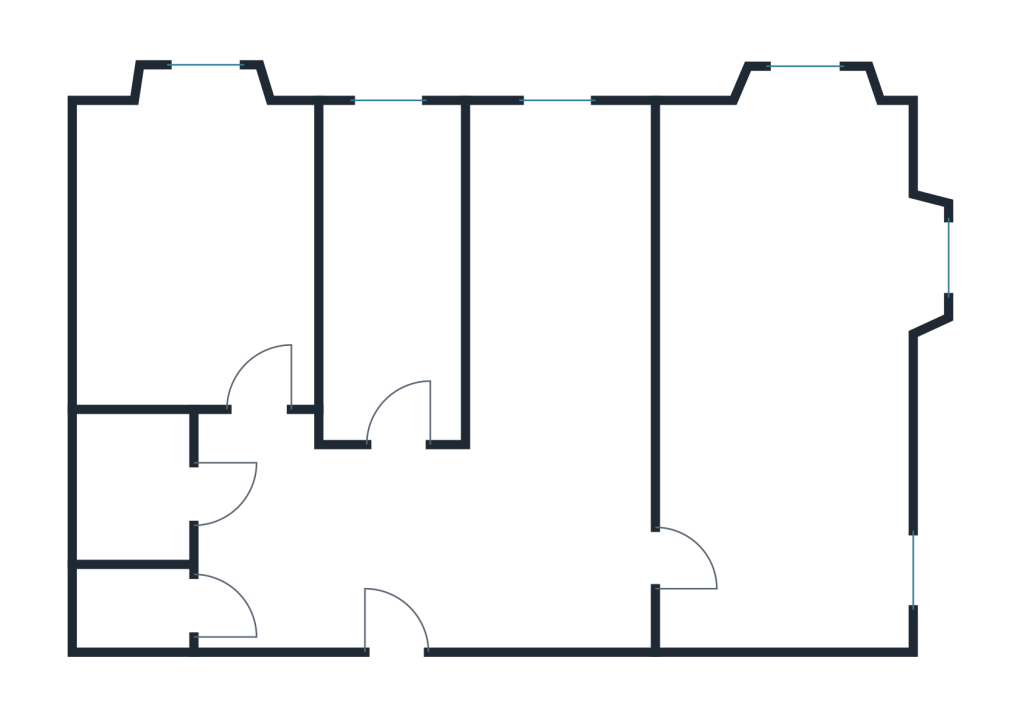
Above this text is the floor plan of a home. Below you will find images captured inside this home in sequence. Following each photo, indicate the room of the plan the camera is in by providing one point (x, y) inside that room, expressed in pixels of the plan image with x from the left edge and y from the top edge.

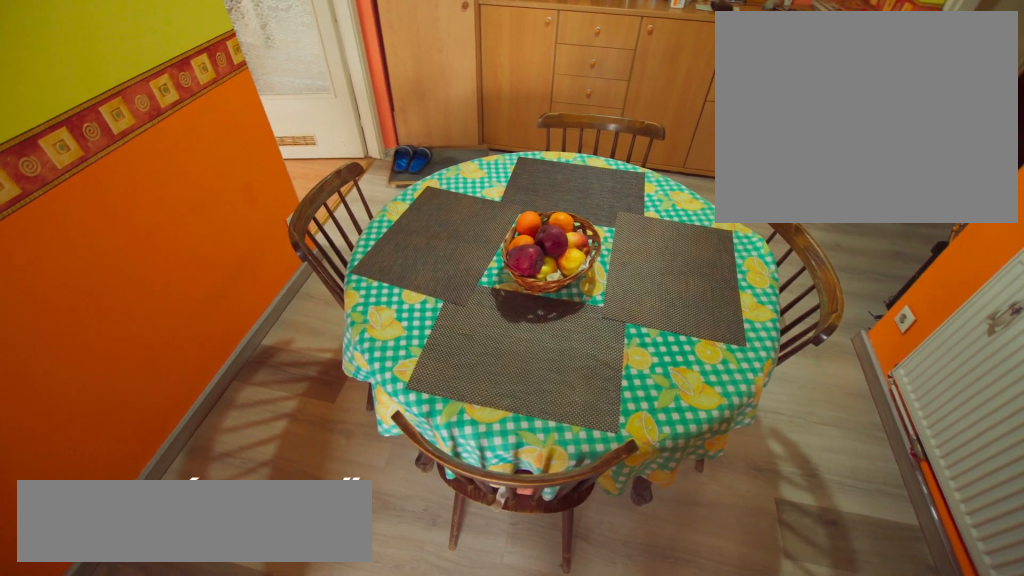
(565, 528)
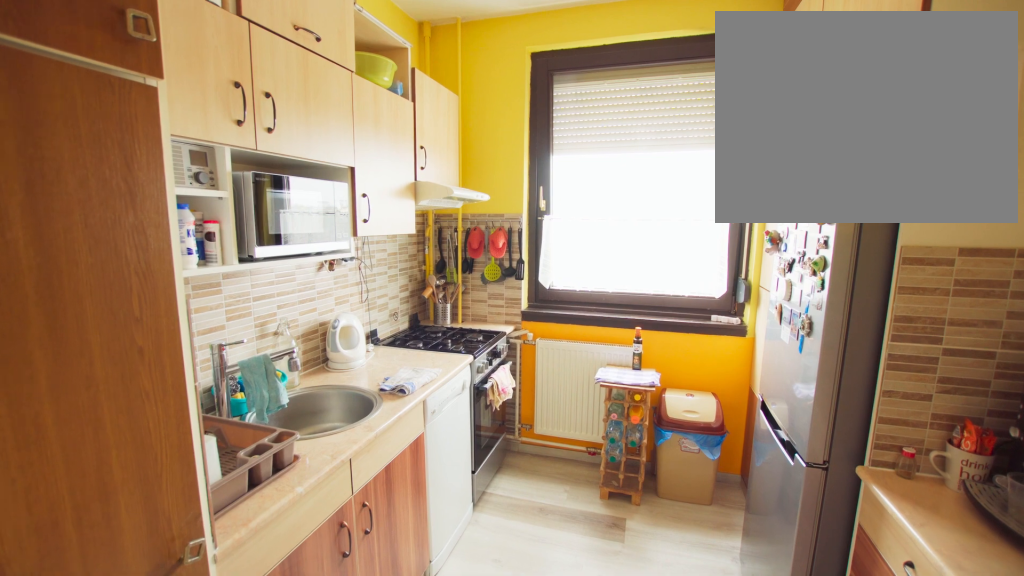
(565, 278)
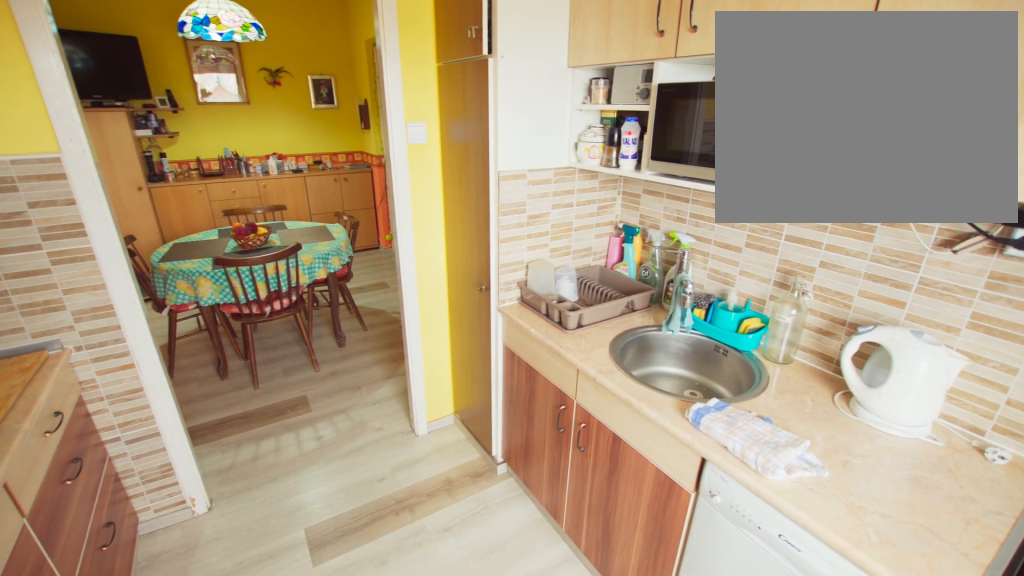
(562, 282)
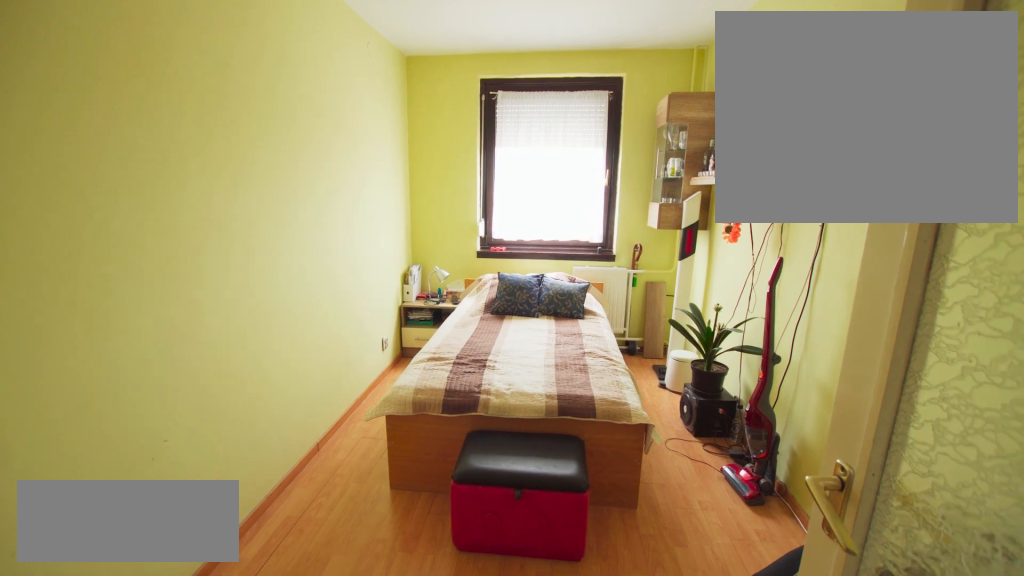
(391, 279)
